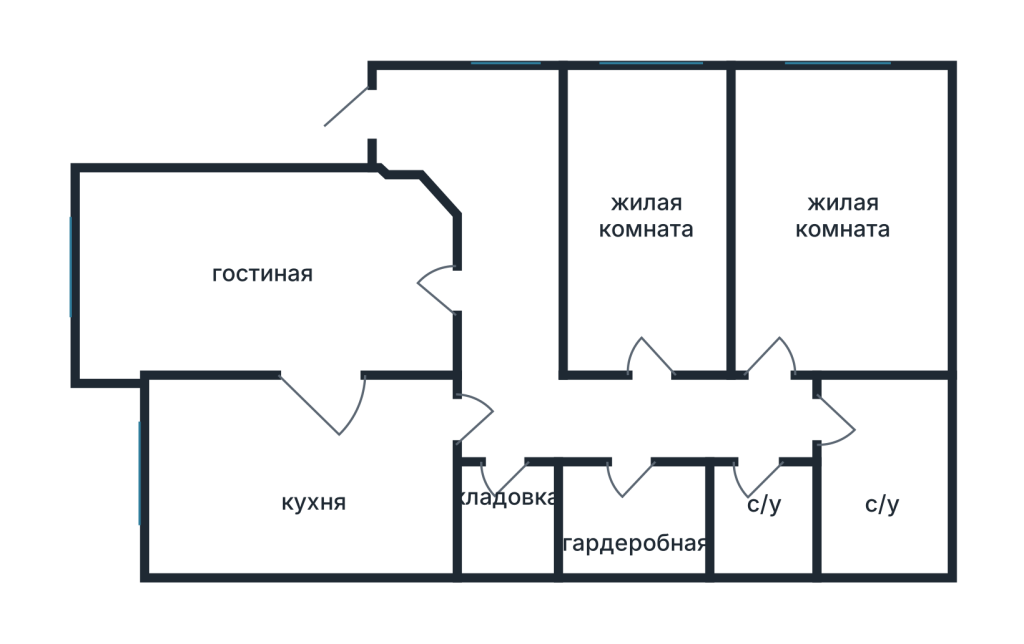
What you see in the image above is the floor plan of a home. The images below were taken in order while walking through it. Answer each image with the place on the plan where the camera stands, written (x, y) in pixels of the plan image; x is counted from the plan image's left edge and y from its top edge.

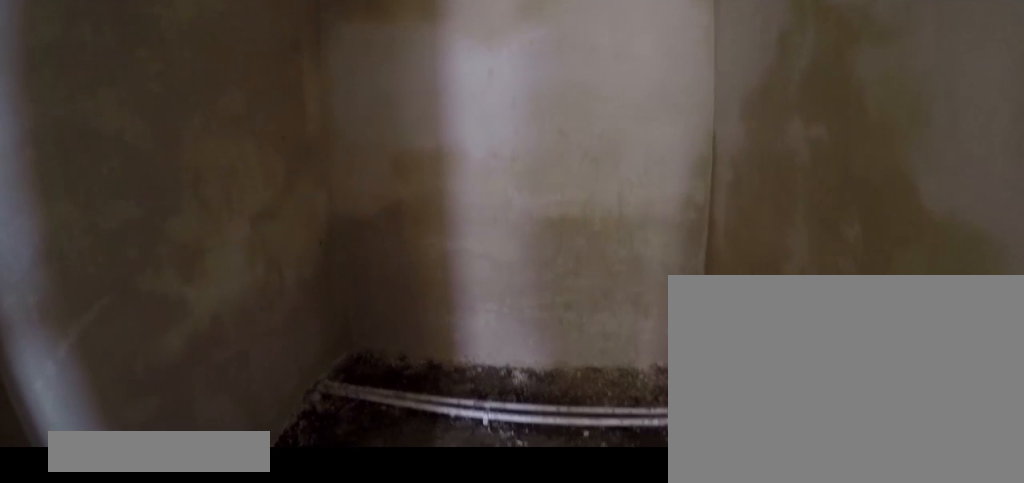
(507, 453)
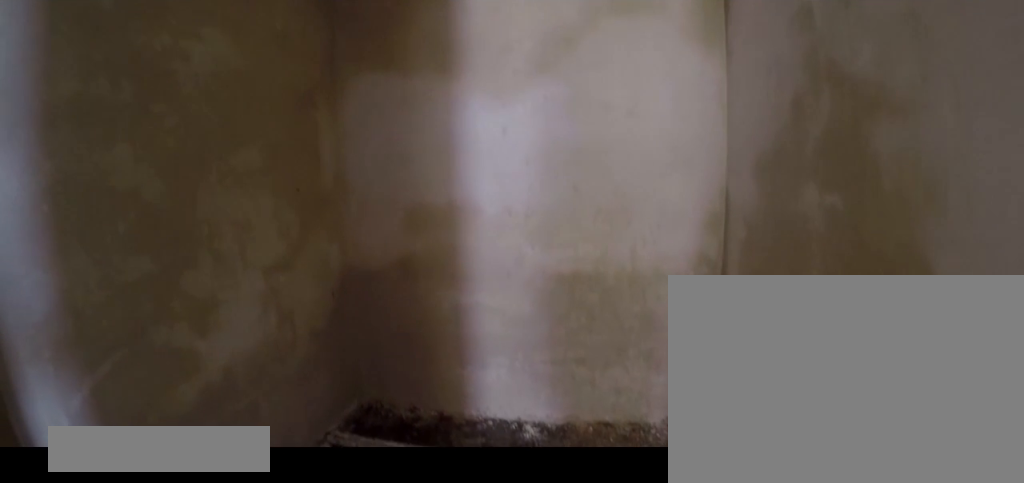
(504, 493)
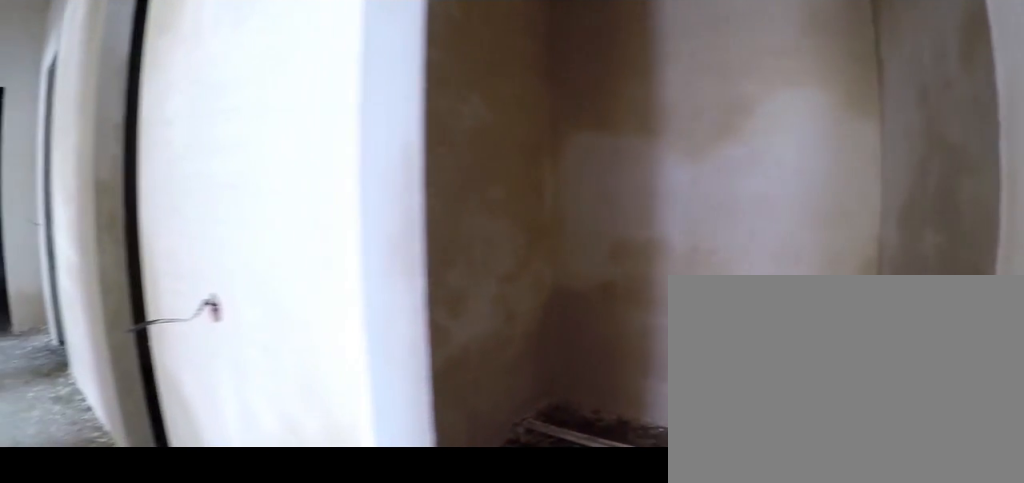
(537, 422)
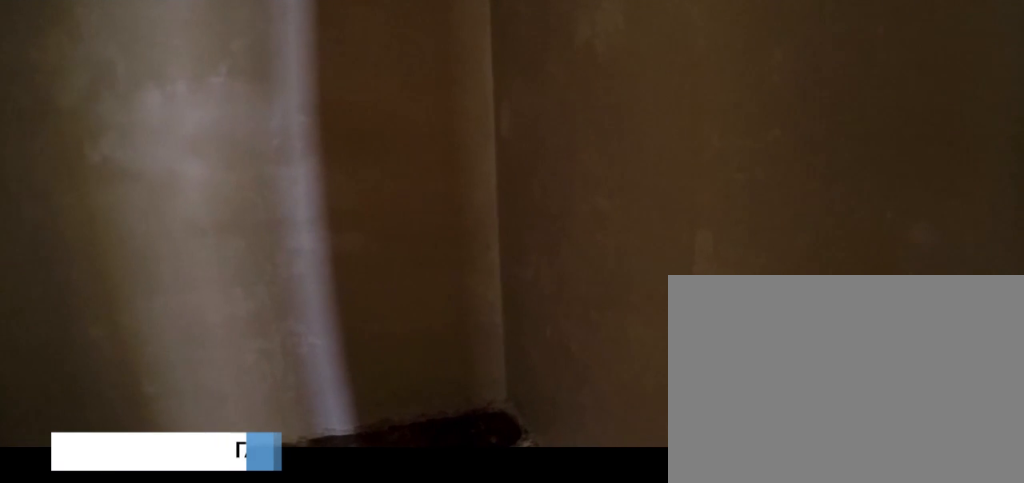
(635, 539)
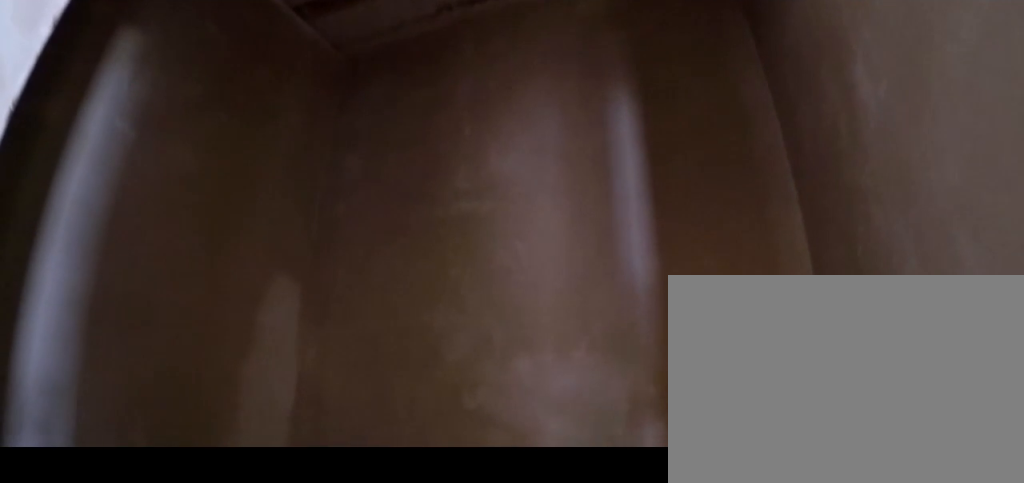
(632, 452)
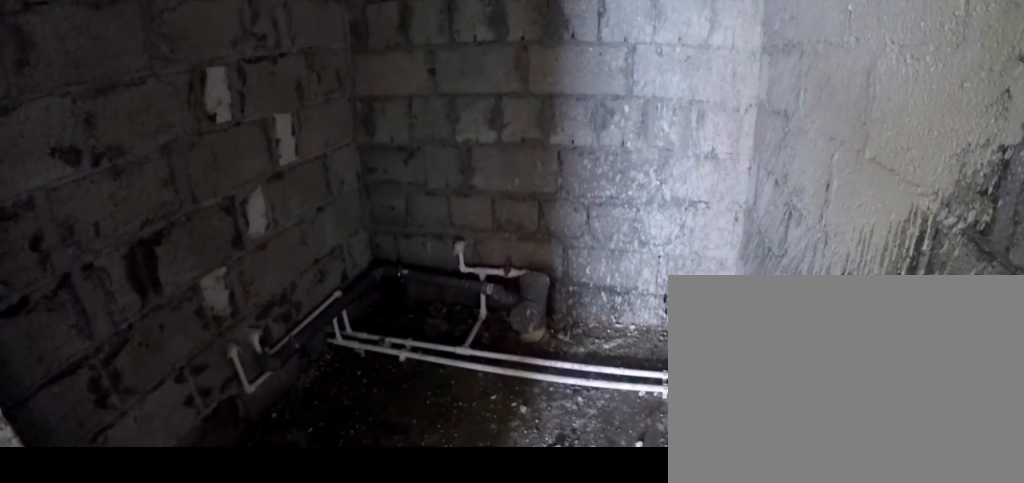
(759, 450)
